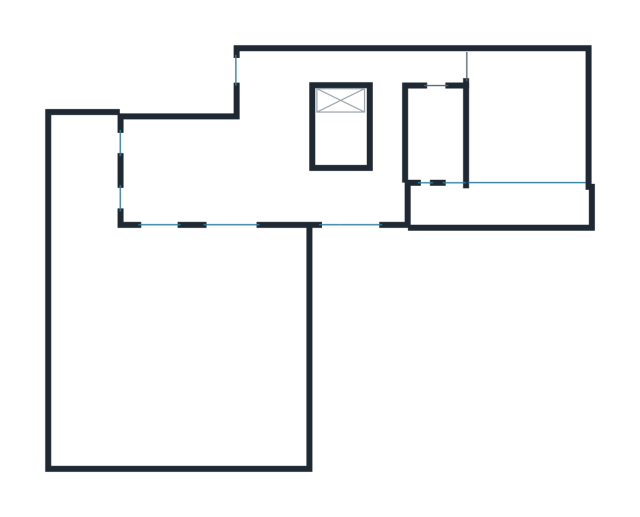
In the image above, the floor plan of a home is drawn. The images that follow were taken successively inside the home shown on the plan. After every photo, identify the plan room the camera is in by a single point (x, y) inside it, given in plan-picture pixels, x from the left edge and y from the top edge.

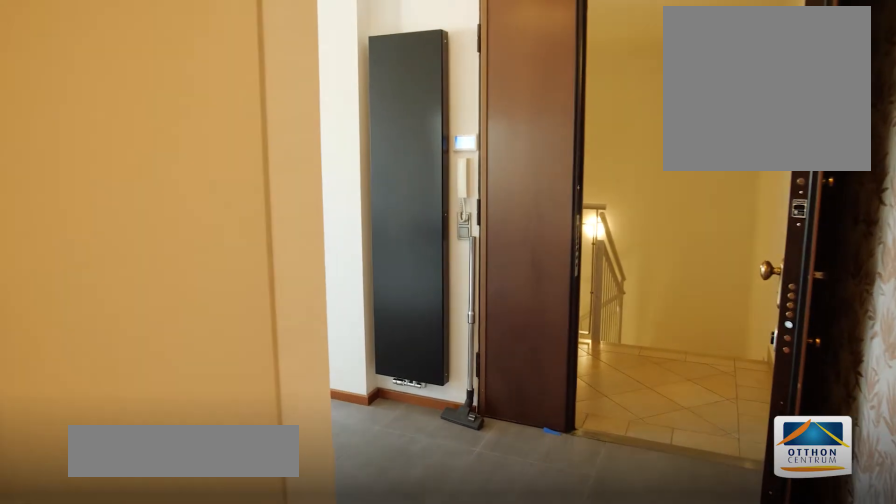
(274, 74)
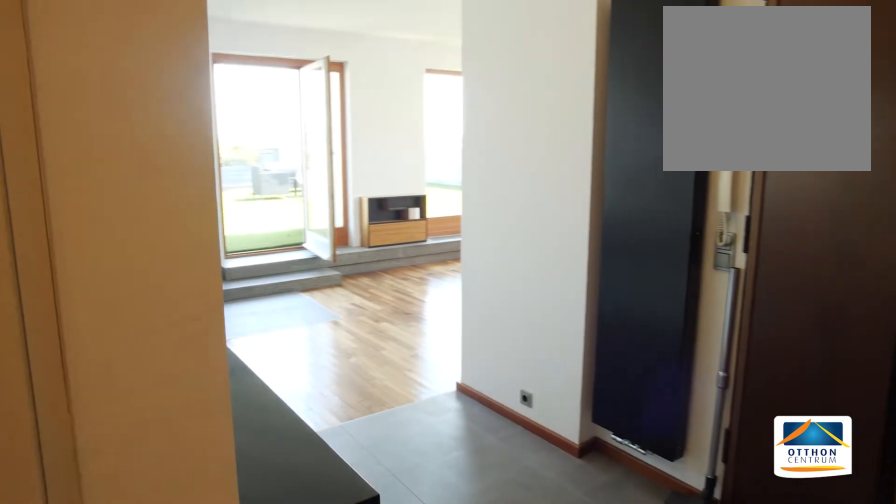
(273, 73)
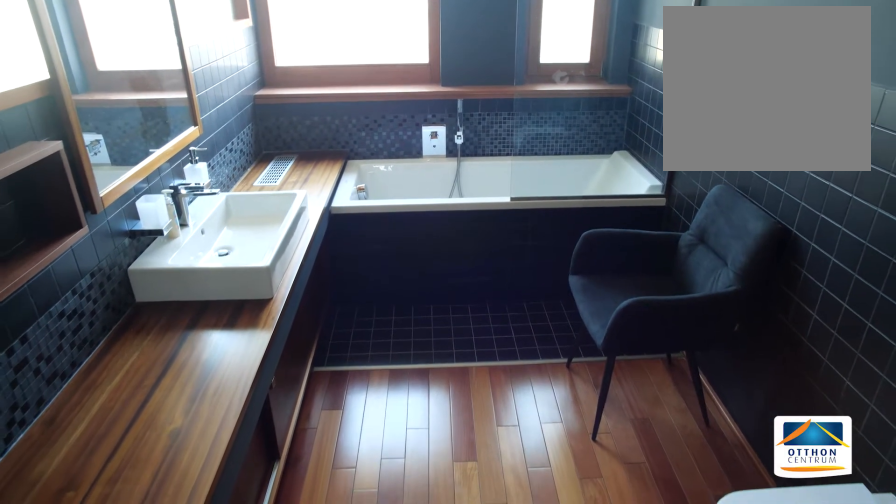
(435, 131)
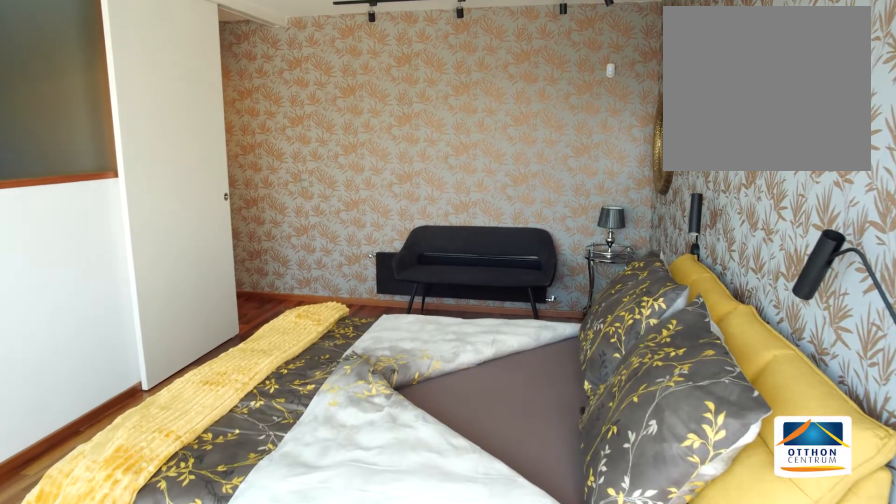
(529, 131)
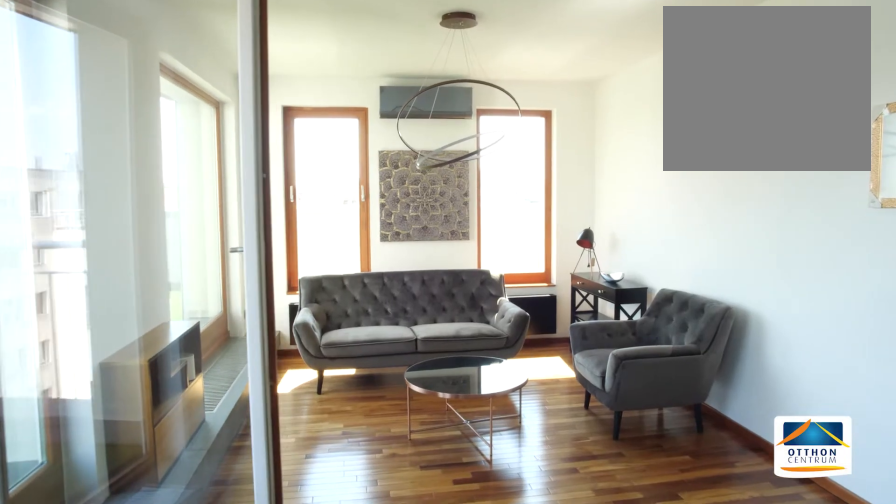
(187, 167)
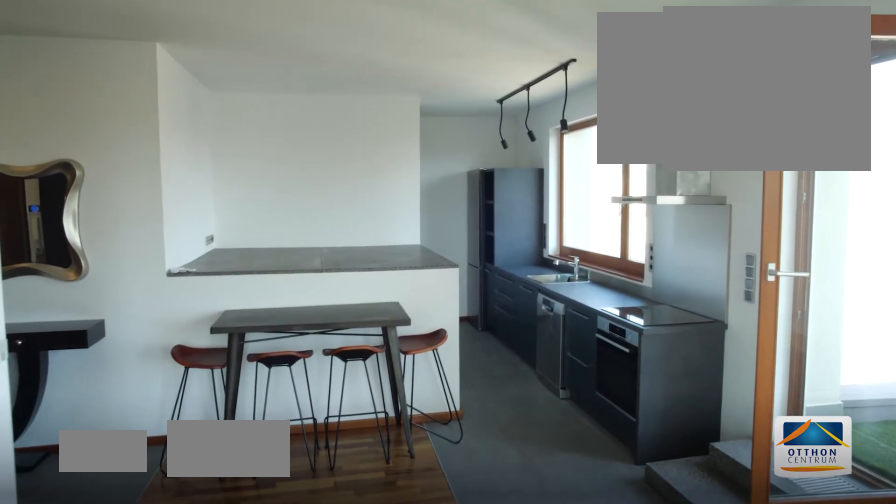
(340, 196)
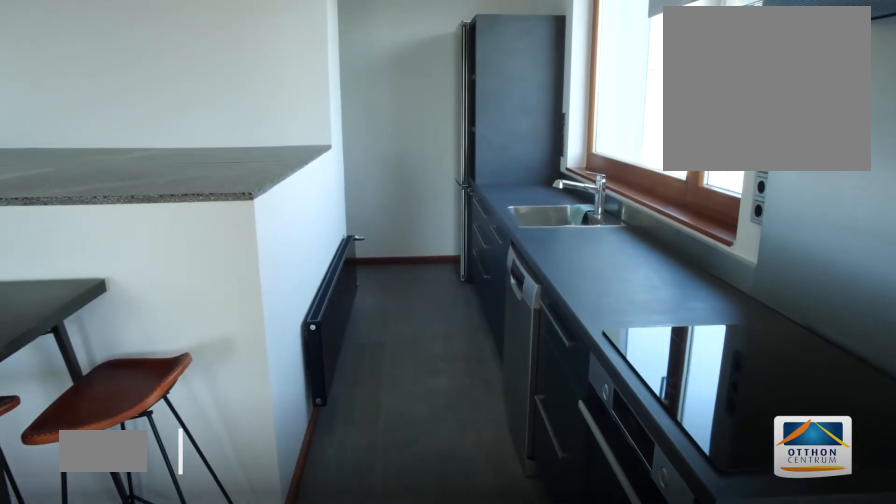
(339, 197)
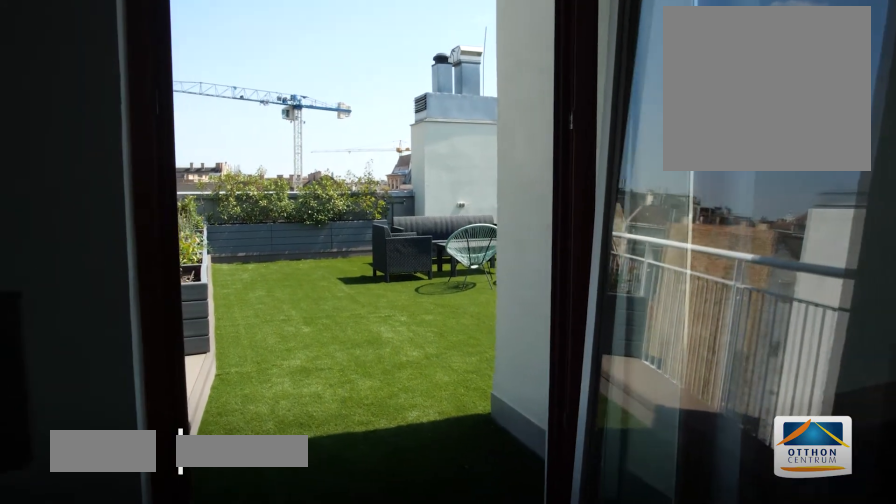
(163, 359)
